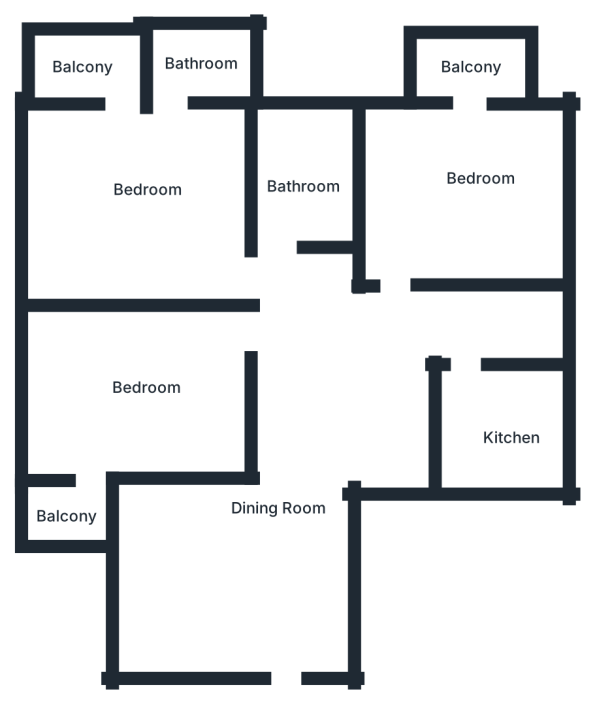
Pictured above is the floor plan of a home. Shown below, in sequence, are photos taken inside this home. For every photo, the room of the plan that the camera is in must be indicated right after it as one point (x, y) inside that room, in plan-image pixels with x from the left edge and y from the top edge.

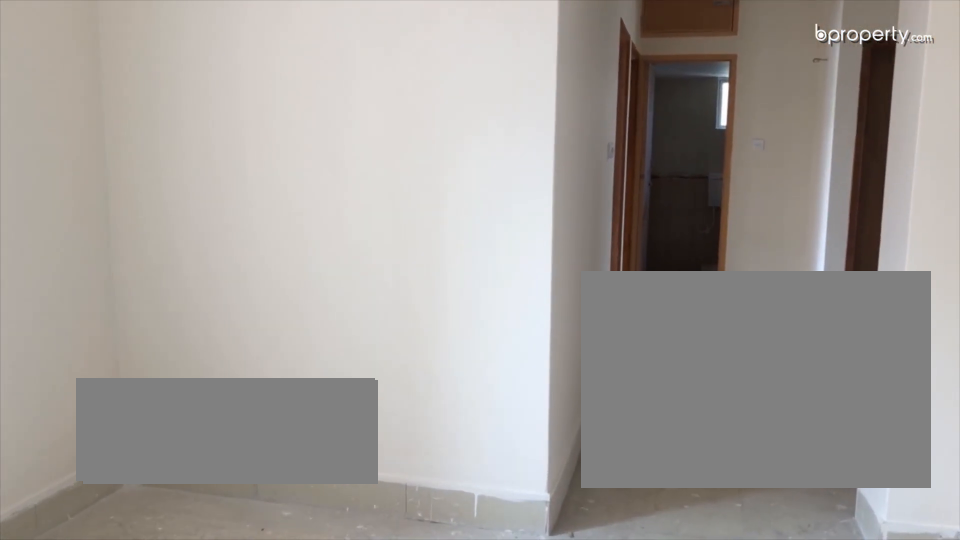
(283, 580)
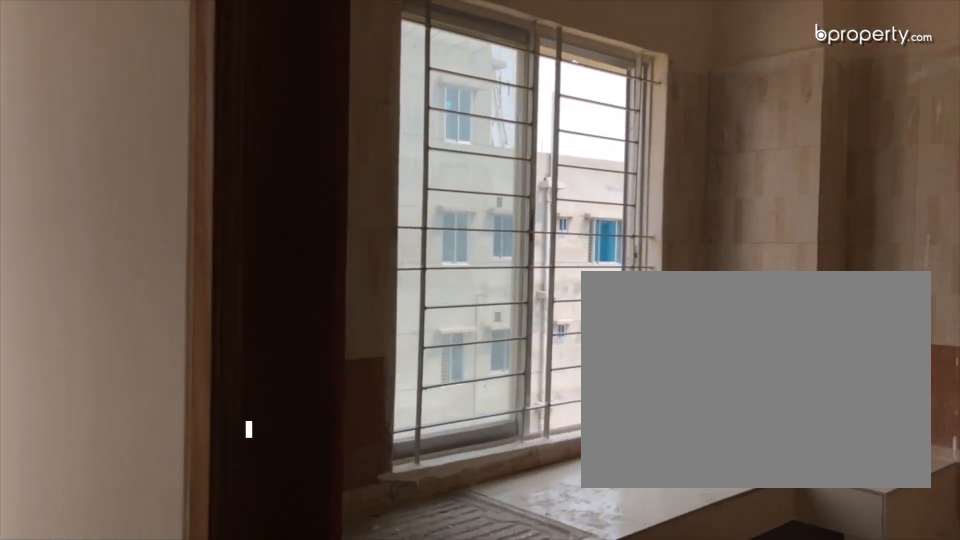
(499, 425)
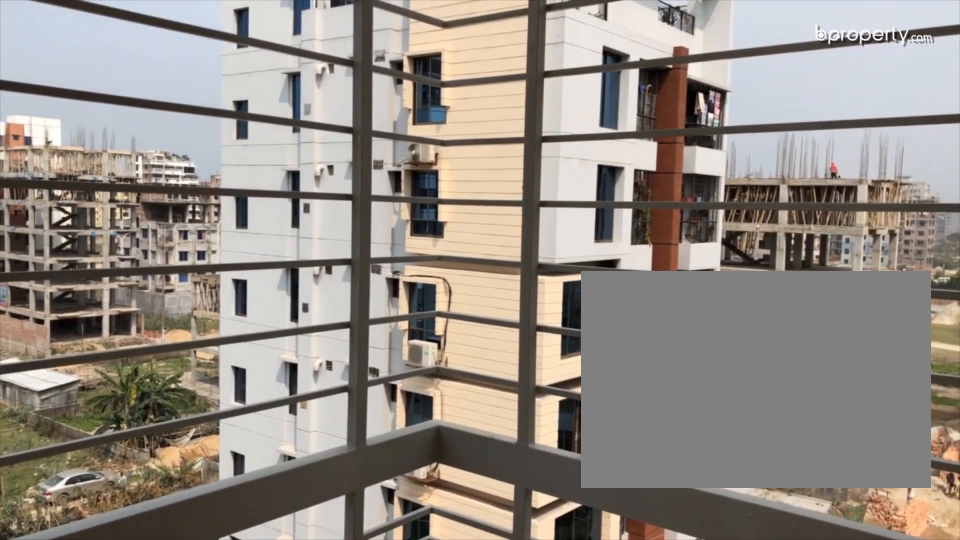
(469, 74)
